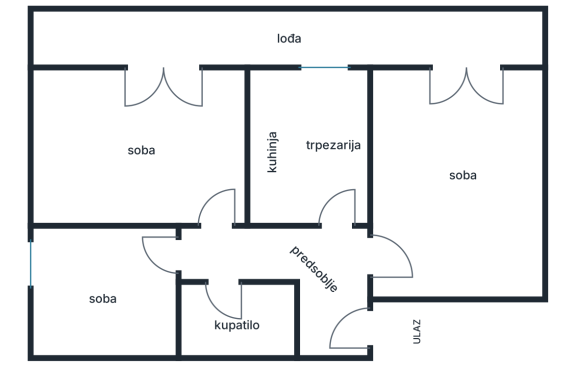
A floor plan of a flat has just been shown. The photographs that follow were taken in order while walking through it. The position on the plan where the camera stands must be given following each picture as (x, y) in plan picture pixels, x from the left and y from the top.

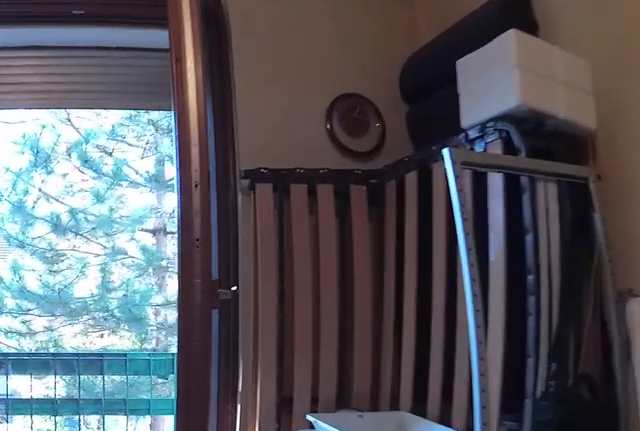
(435, 190)
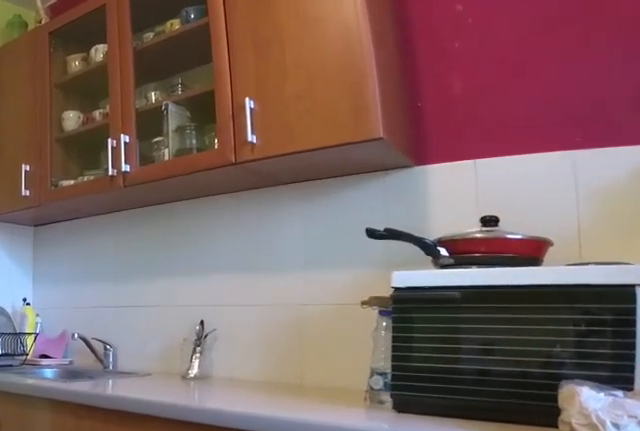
(338, 114)
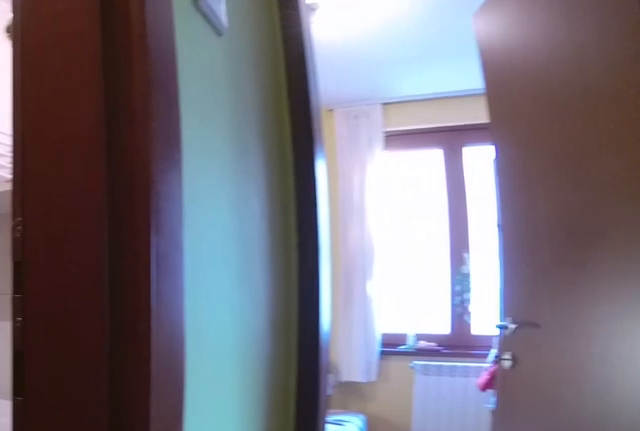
(237, 256)
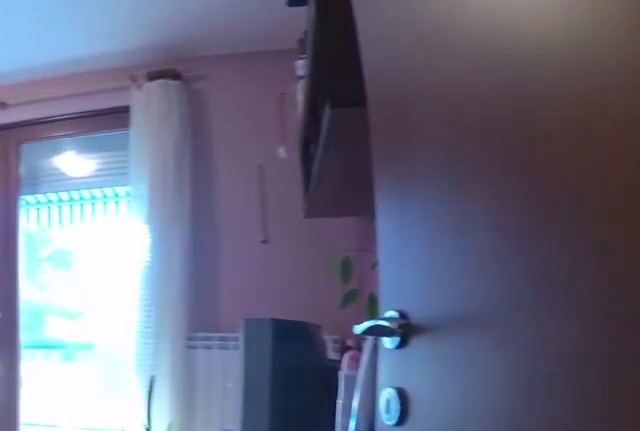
(197, 245)
